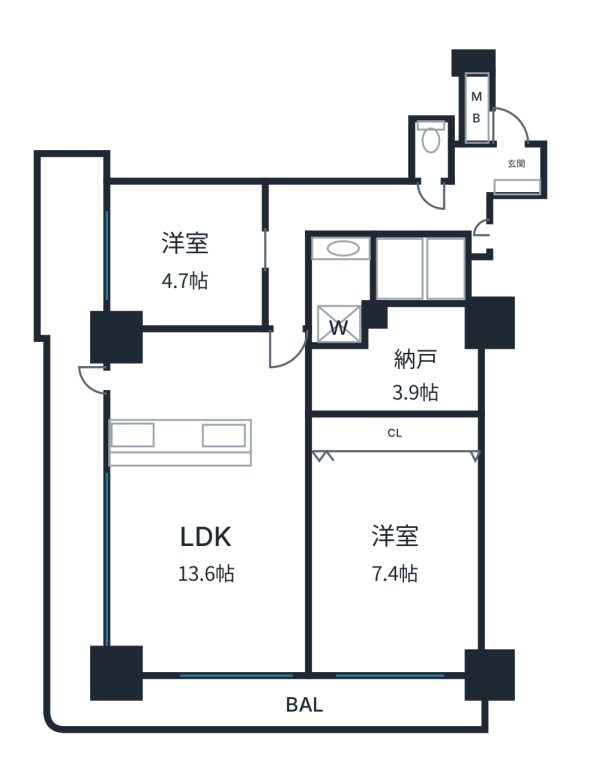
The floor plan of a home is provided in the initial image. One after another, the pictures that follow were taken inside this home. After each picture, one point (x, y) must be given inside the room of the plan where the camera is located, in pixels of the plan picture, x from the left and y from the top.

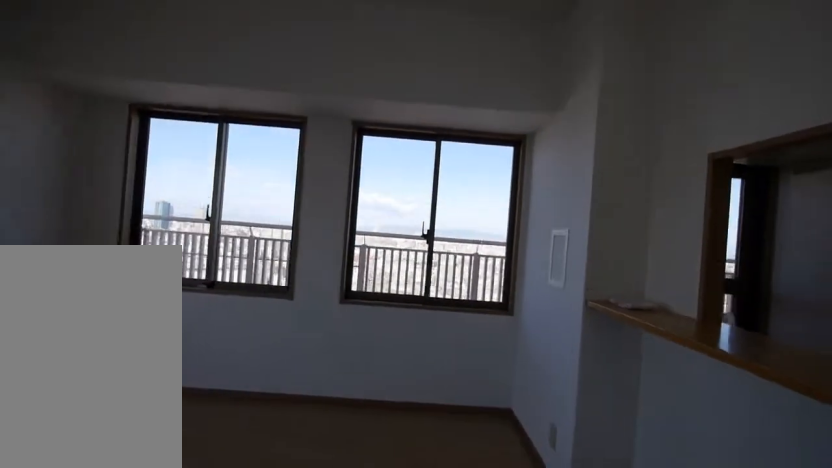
(208, 563)
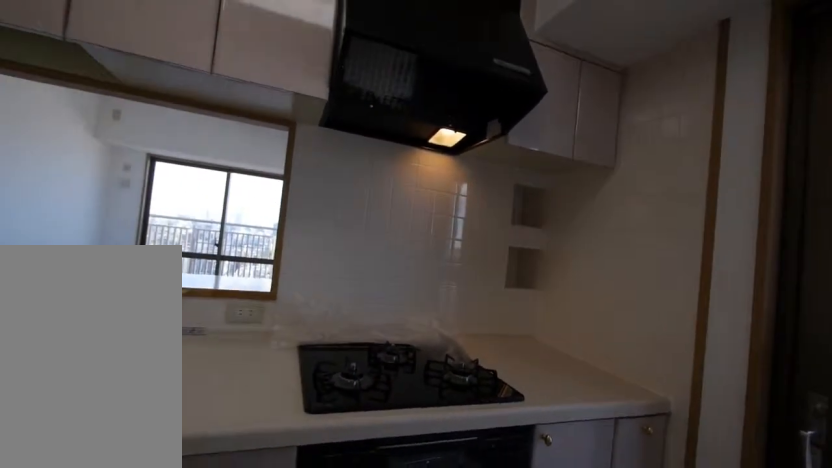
(208, 391)
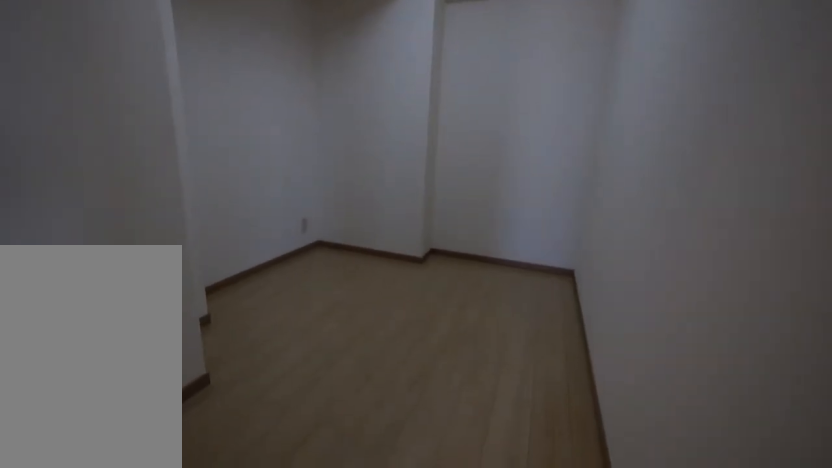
(378, 391)
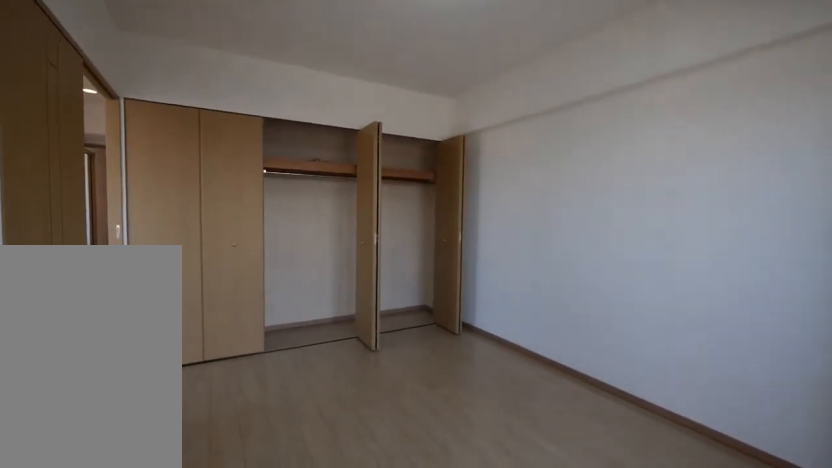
(378, 549)
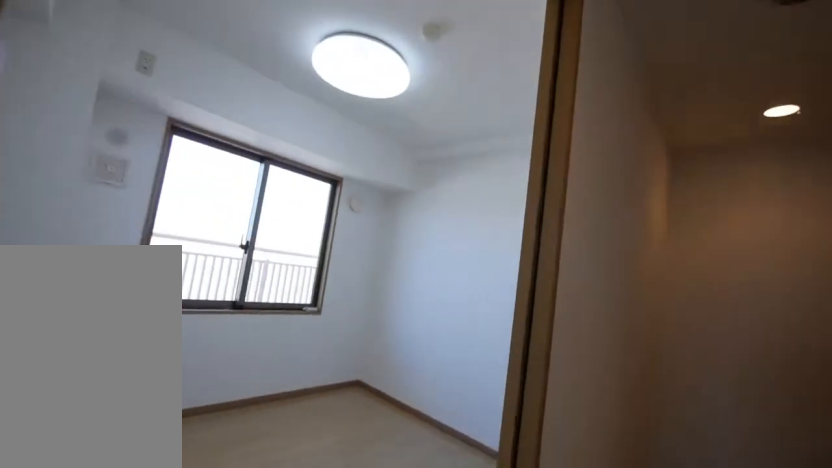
(208, 264)
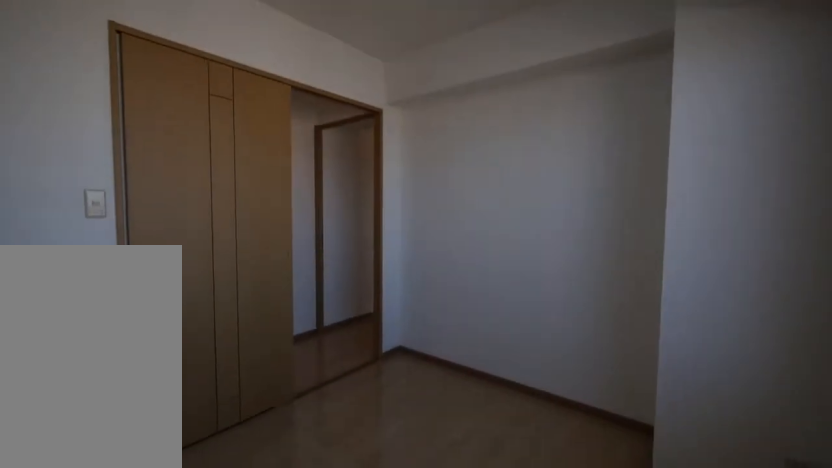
(209, 264)
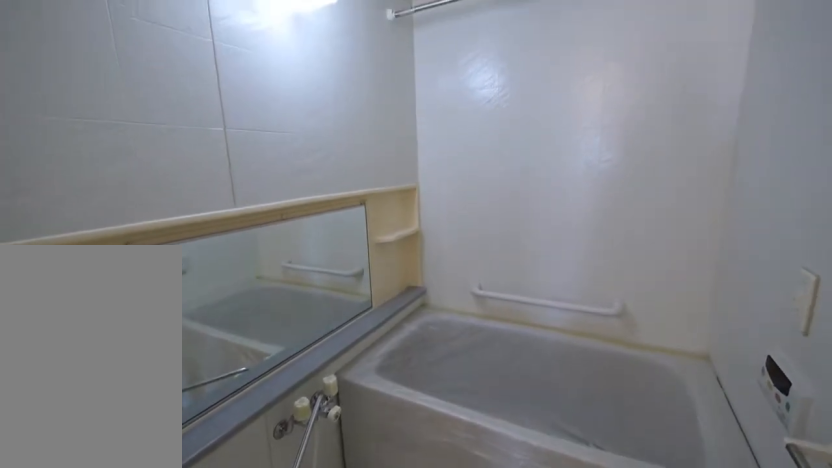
(378, 258)
